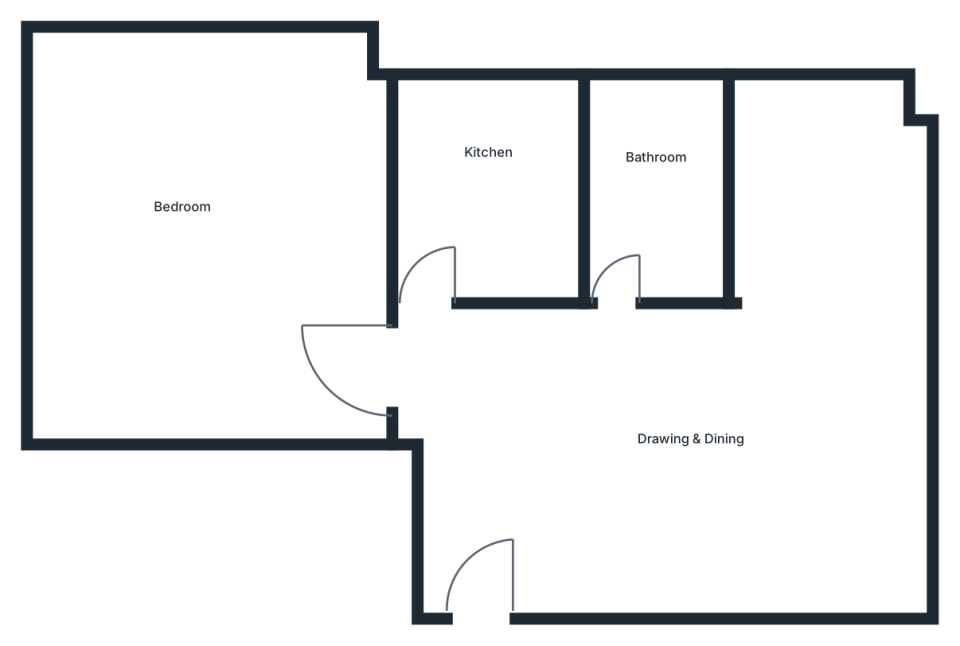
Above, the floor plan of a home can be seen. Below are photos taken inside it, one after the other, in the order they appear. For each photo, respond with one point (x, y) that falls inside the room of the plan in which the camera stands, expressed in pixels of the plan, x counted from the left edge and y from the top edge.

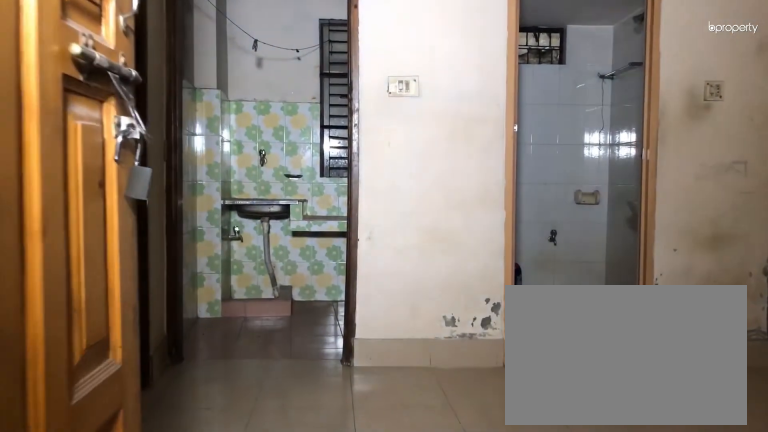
(511, 573)
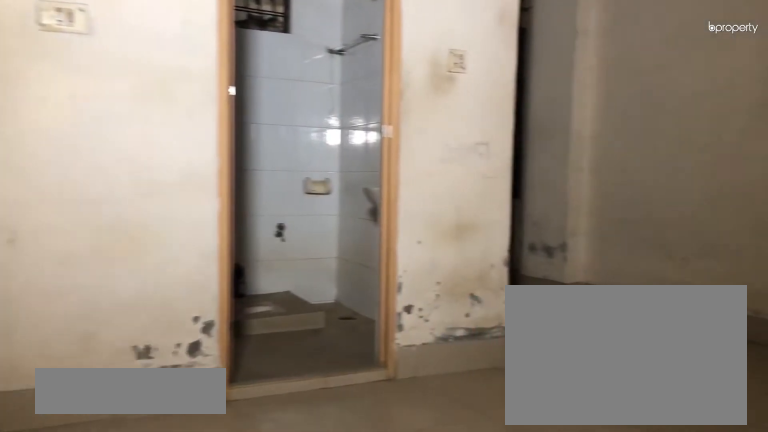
(671, 450)
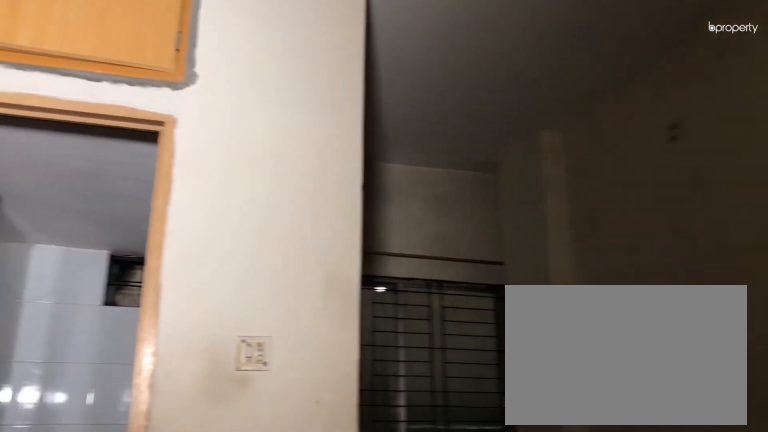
(671, 450)
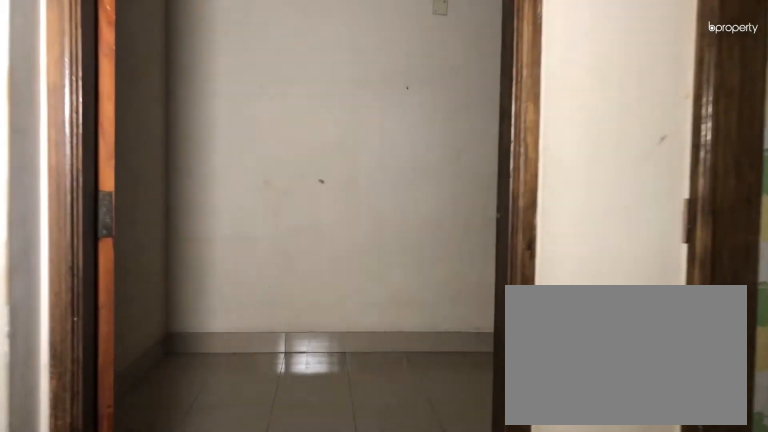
(372, 355)
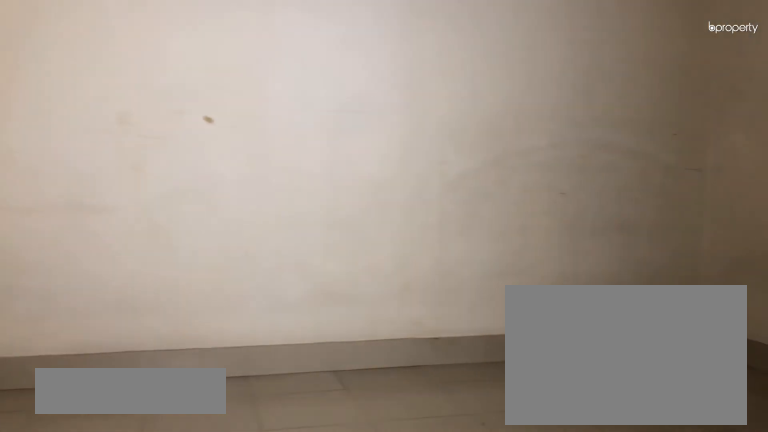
(144, 227)
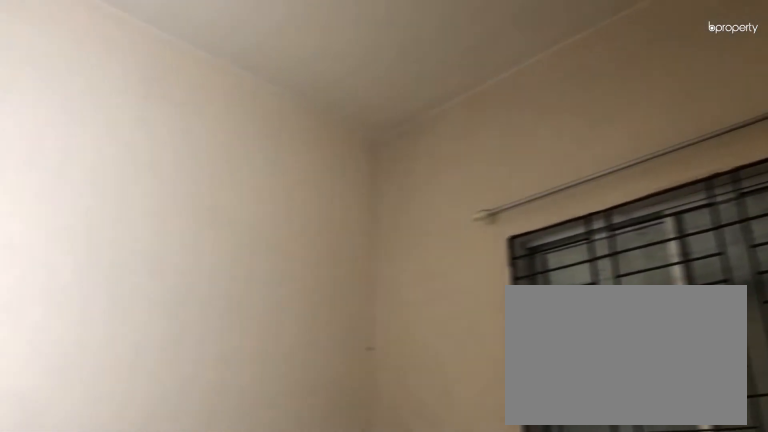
(144, 227)
